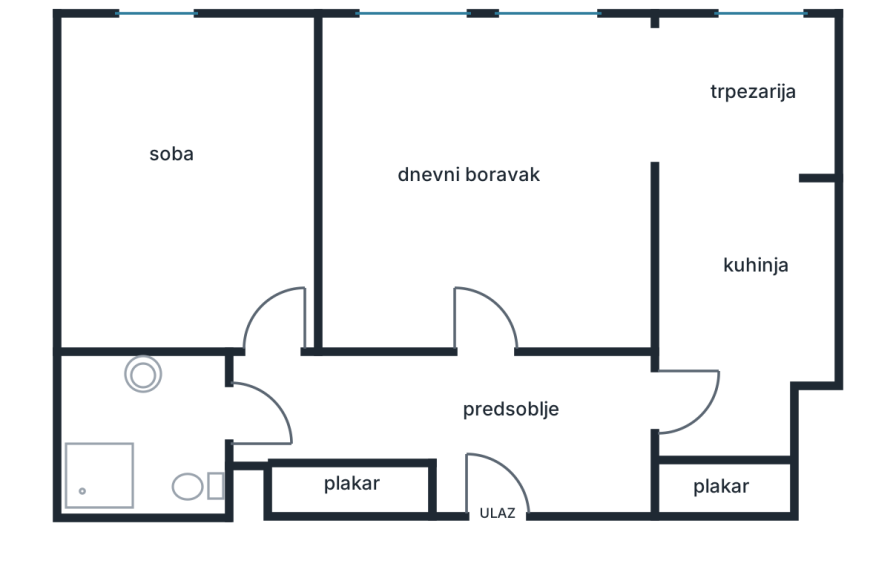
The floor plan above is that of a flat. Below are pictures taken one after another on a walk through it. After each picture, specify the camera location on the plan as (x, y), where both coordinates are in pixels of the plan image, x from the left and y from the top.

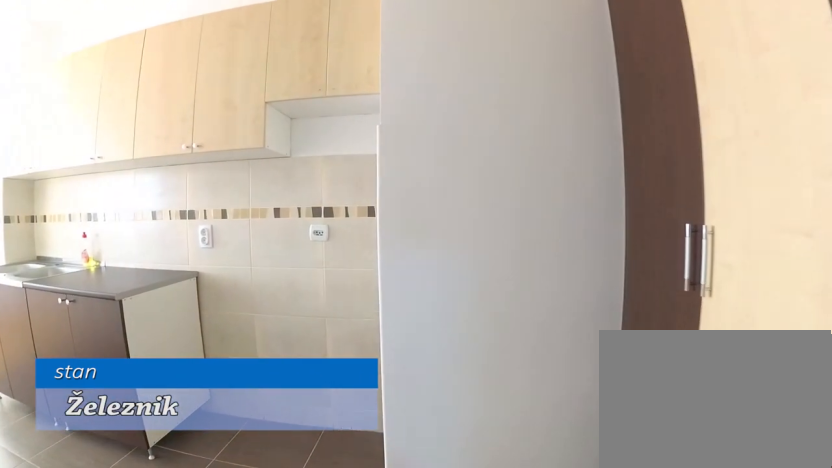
(668, 426)
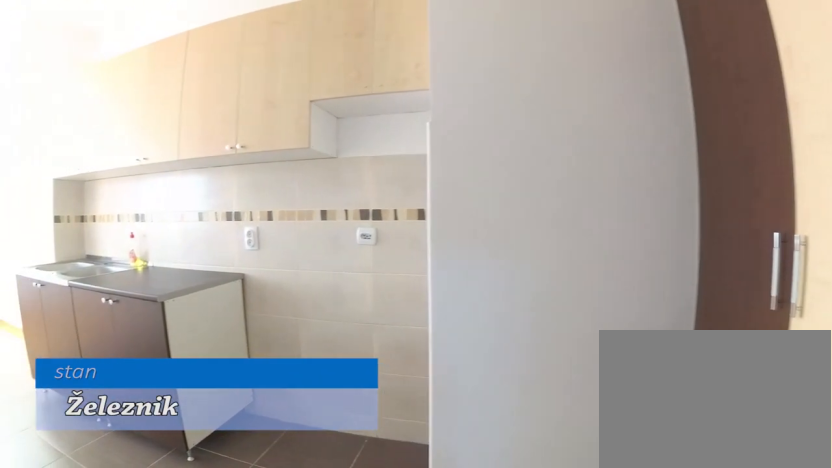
(677, 427)
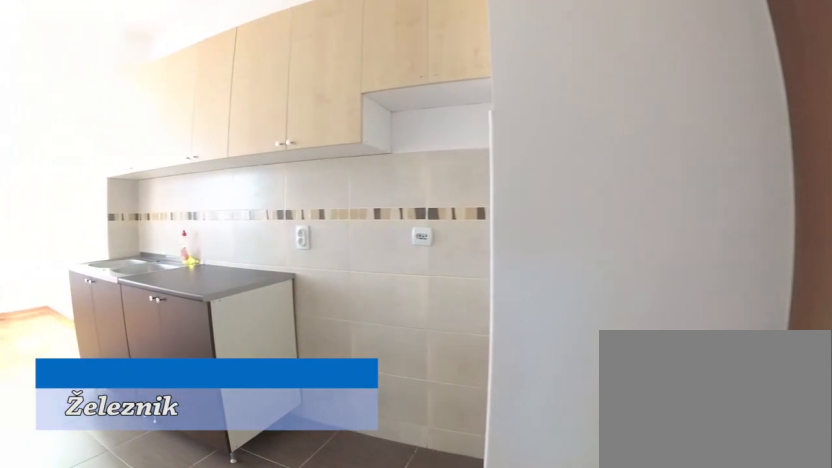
(681, 430)
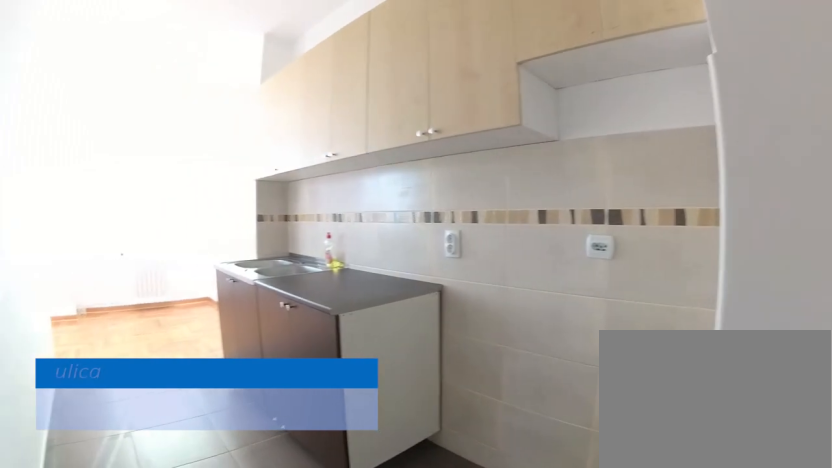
(691, 443)
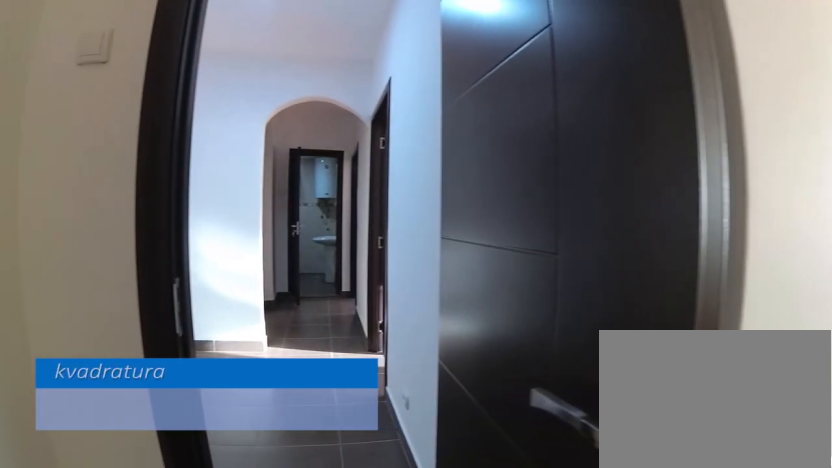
(722, 428)
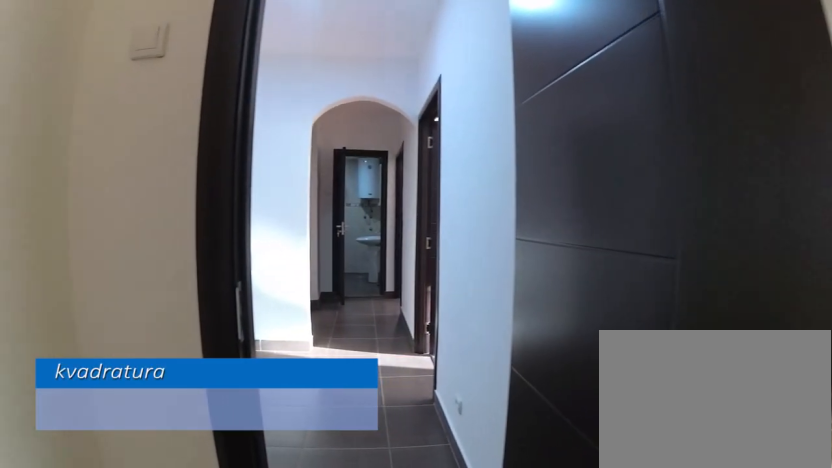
(724, 427)
